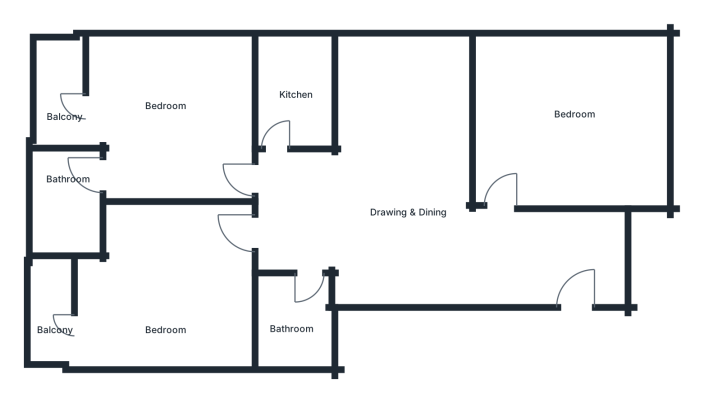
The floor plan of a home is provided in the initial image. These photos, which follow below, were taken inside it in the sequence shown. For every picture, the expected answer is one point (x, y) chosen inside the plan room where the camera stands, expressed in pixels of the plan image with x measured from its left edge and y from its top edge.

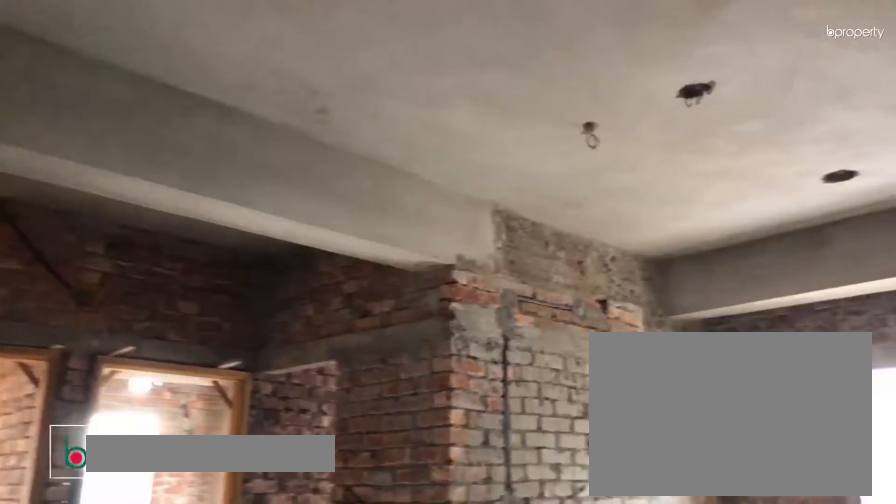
(407, 214)
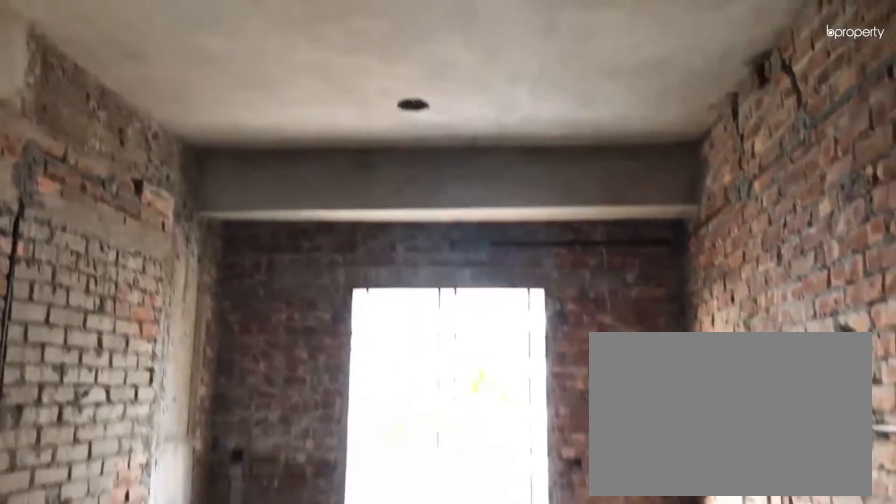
(419, 222)
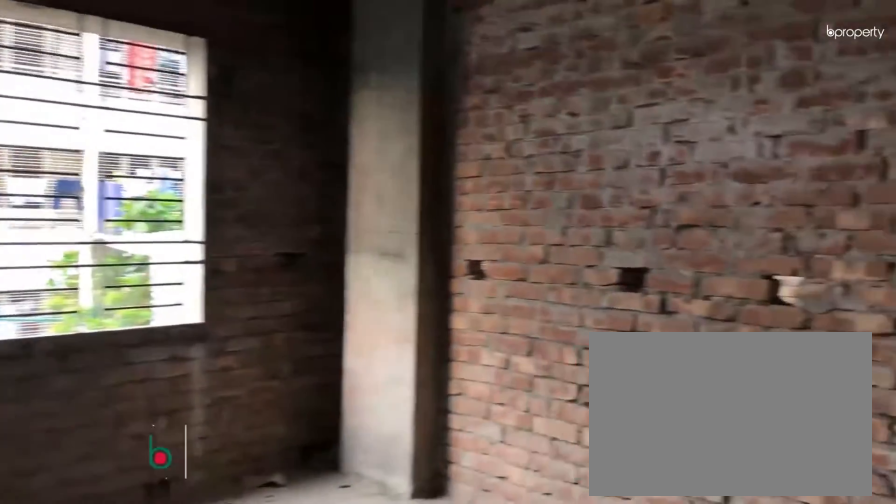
(549, 127)
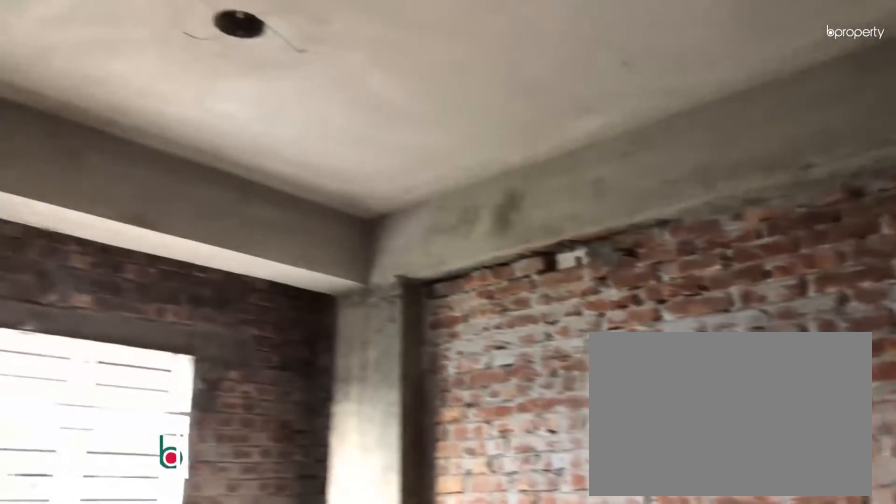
(549, 127)
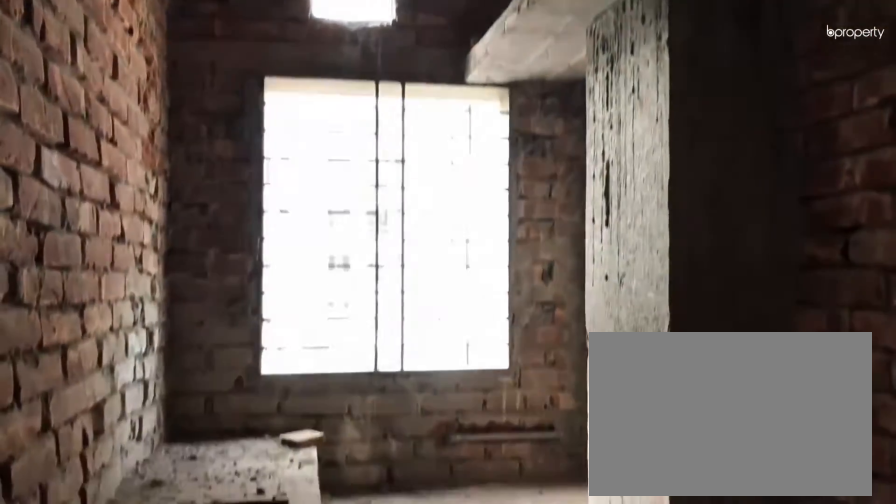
(298, 92)
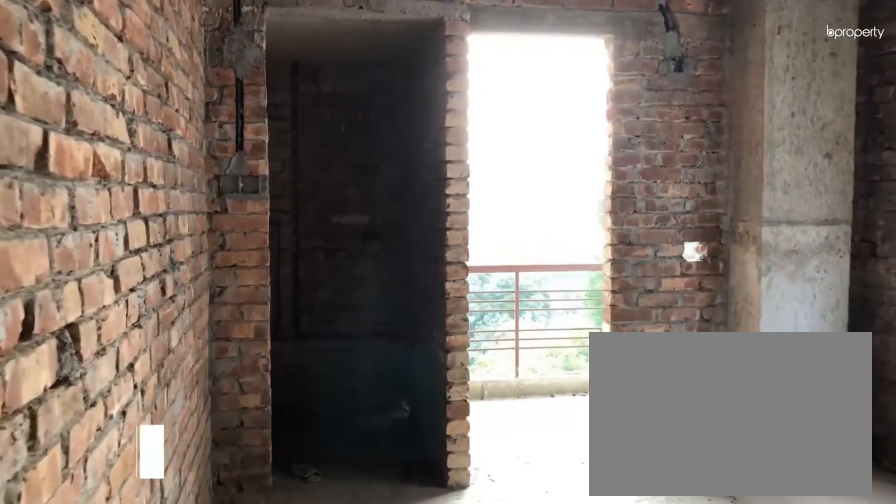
(171, 113)
